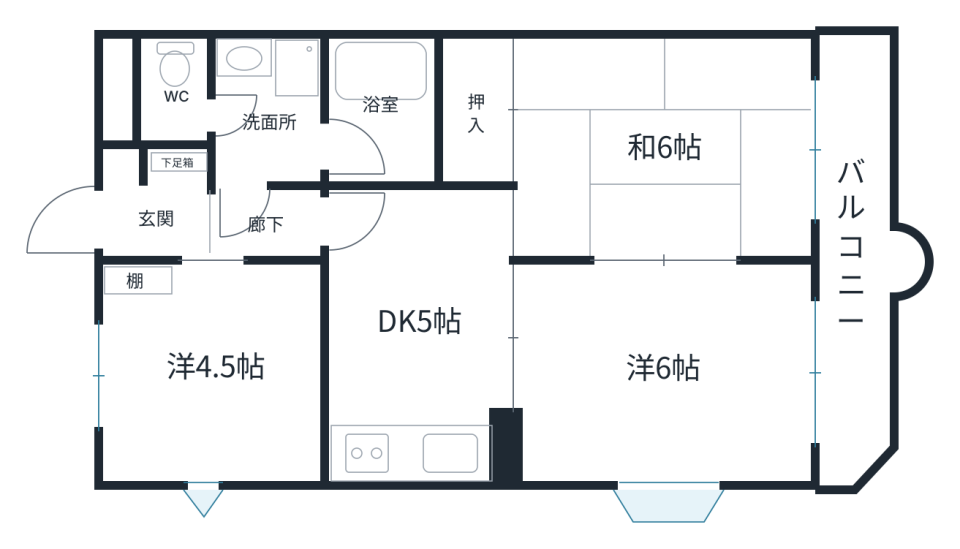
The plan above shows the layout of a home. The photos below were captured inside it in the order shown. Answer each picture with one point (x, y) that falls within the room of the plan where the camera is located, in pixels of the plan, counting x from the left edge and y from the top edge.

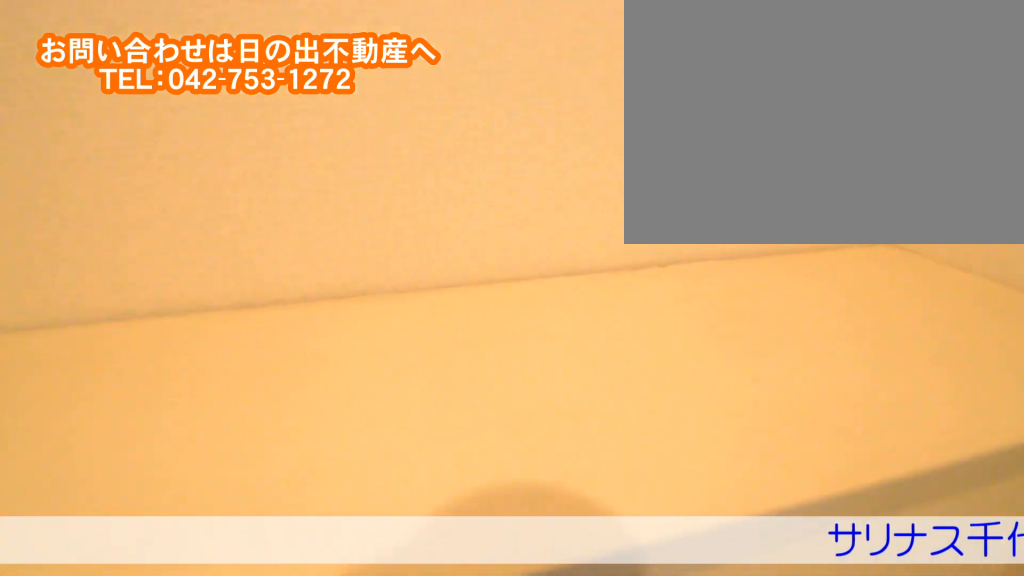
(193, 218)
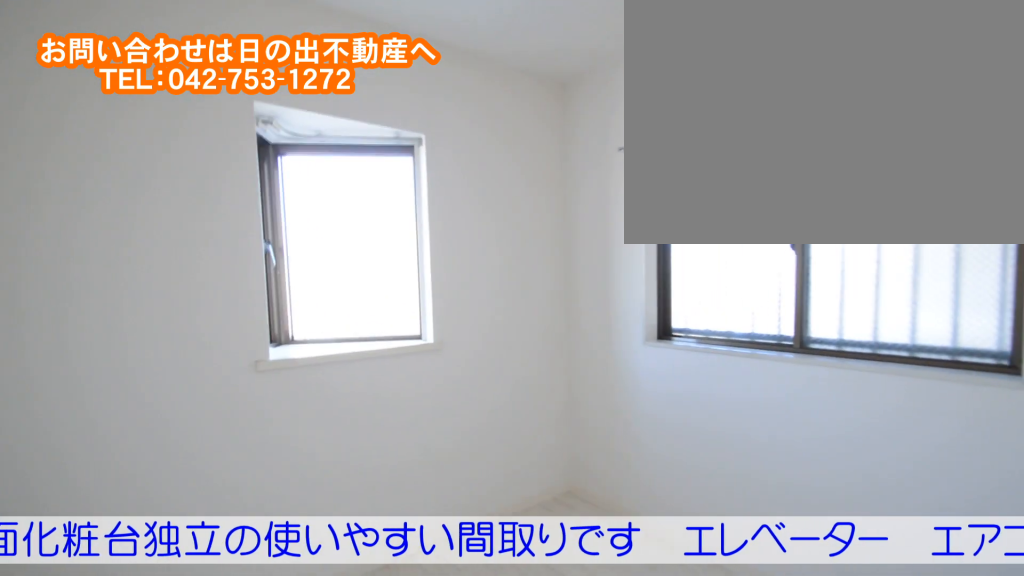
(213, 414)
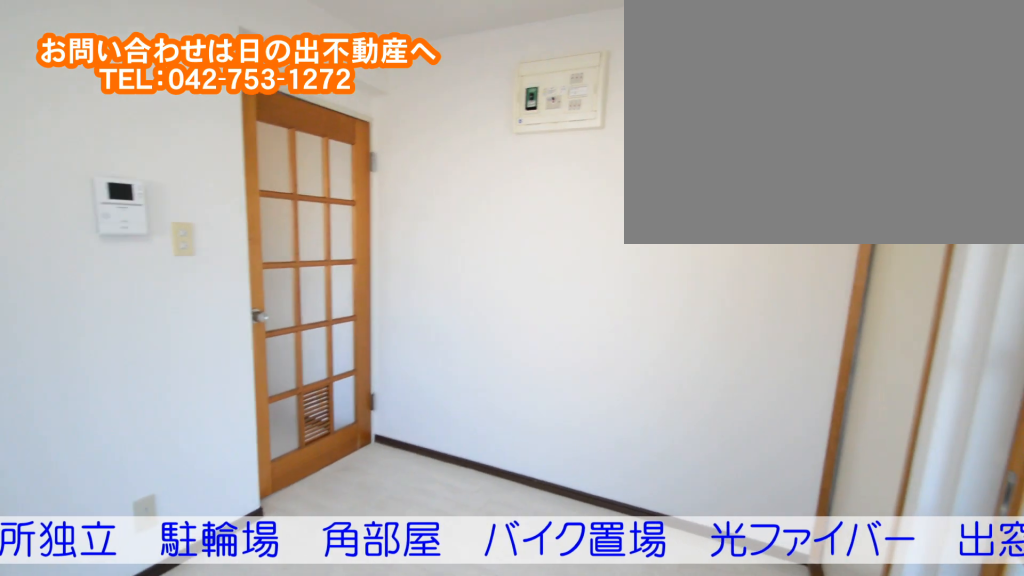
(430, 364)
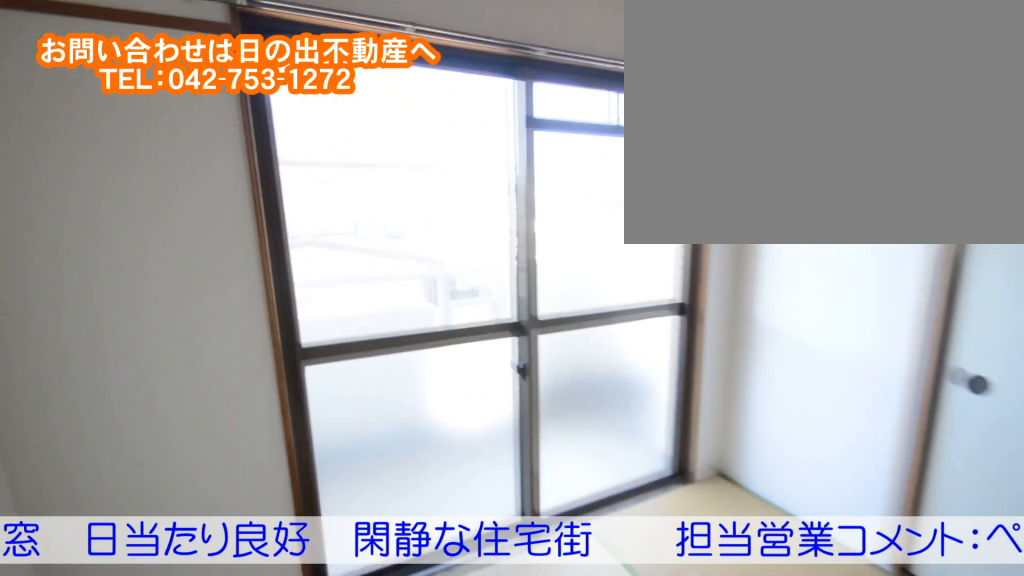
(658, 189)
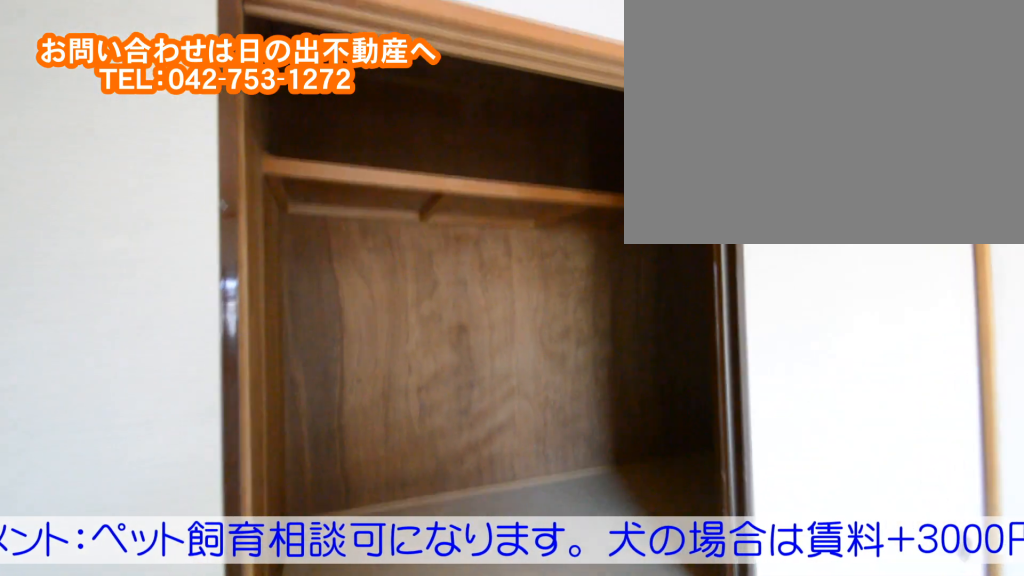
(658, 189)
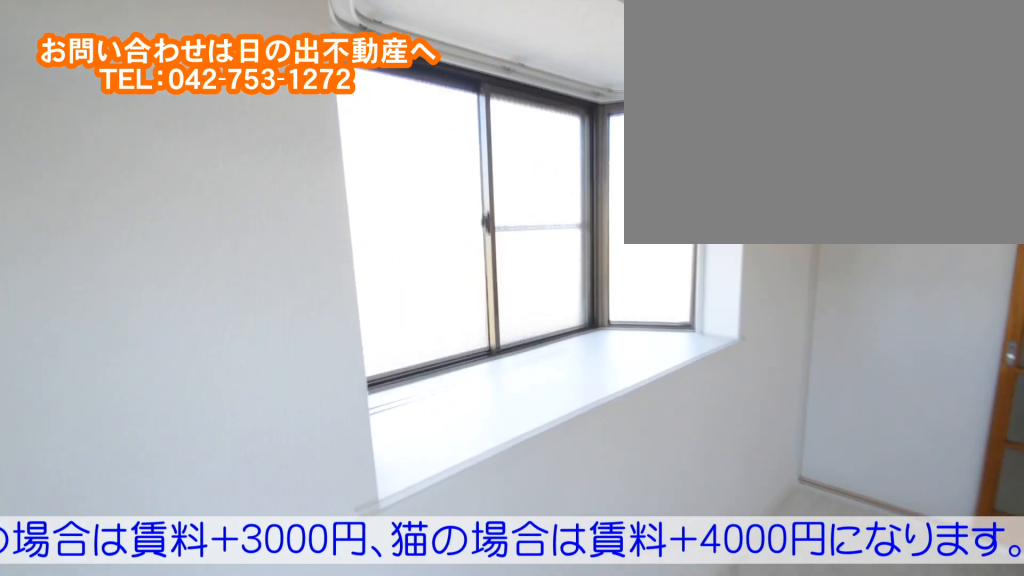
(672, 399)
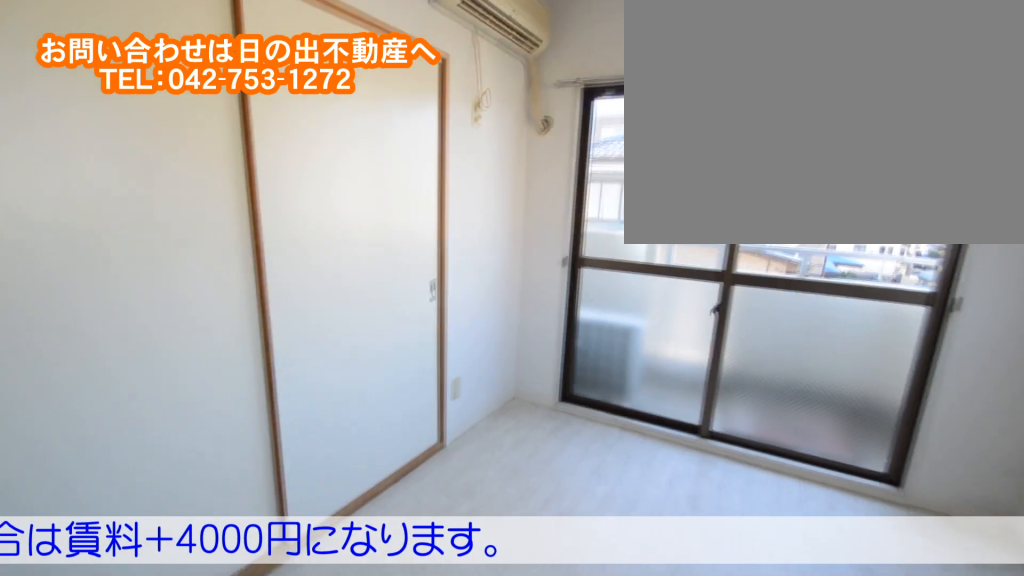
(672, 399)
